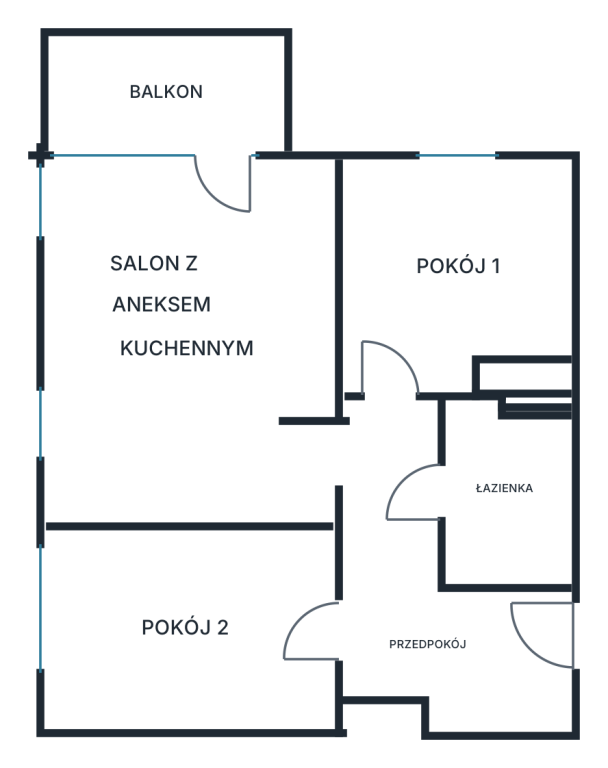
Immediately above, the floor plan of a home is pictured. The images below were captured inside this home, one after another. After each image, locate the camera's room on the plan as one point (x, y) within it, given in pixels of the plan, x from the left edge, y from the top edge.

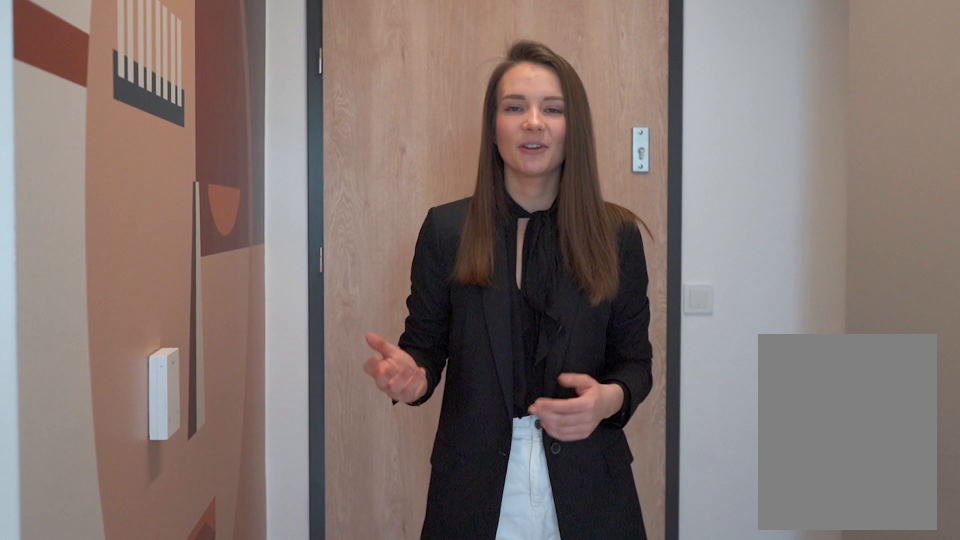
(430, 595)
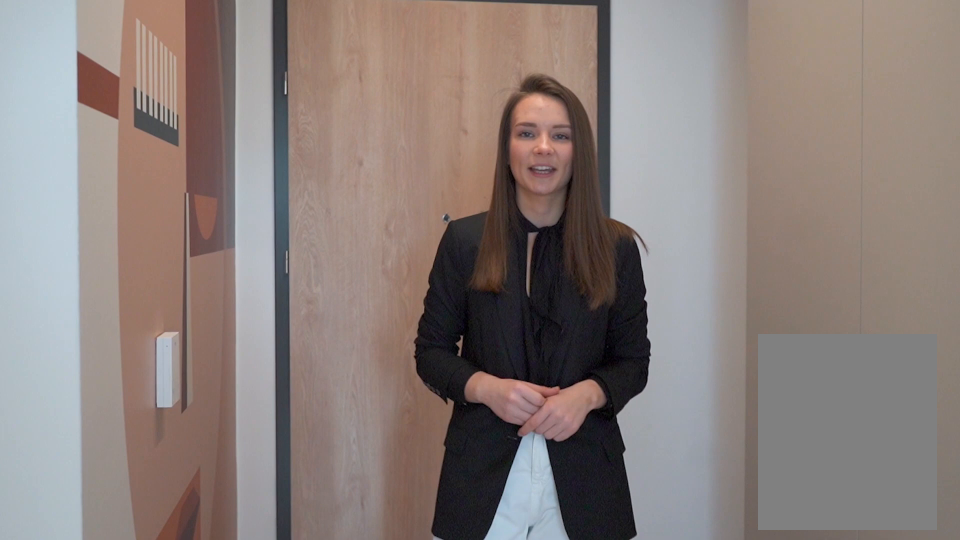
(430, 595)
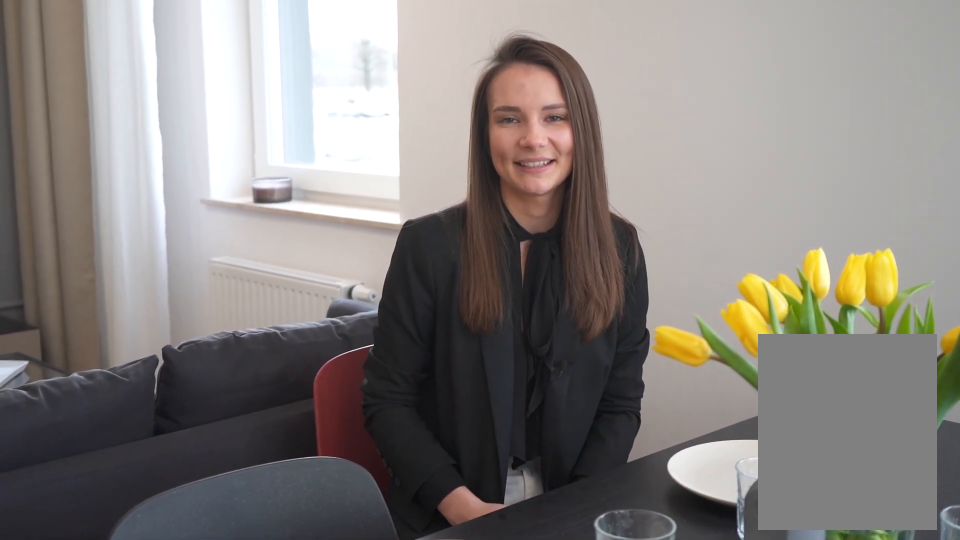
(188, 342)
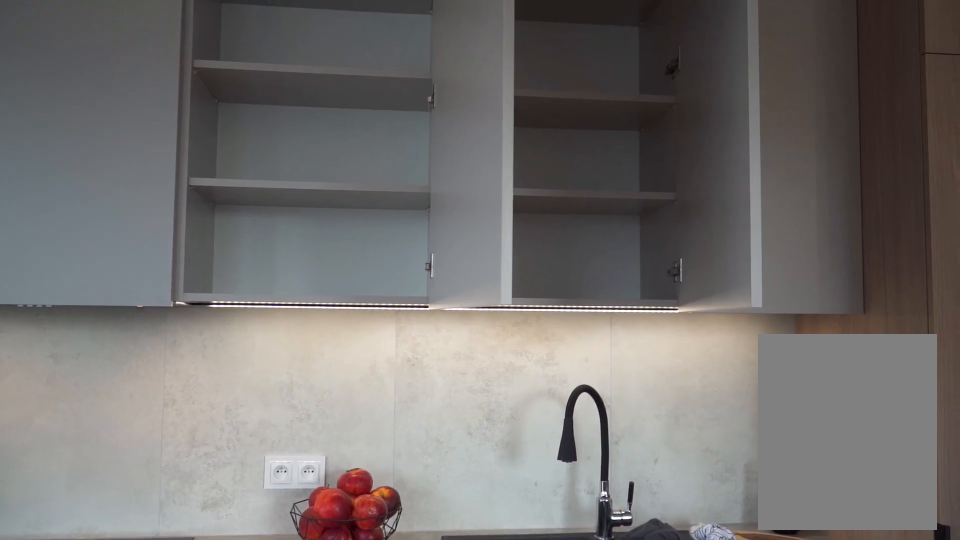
(193, 342)
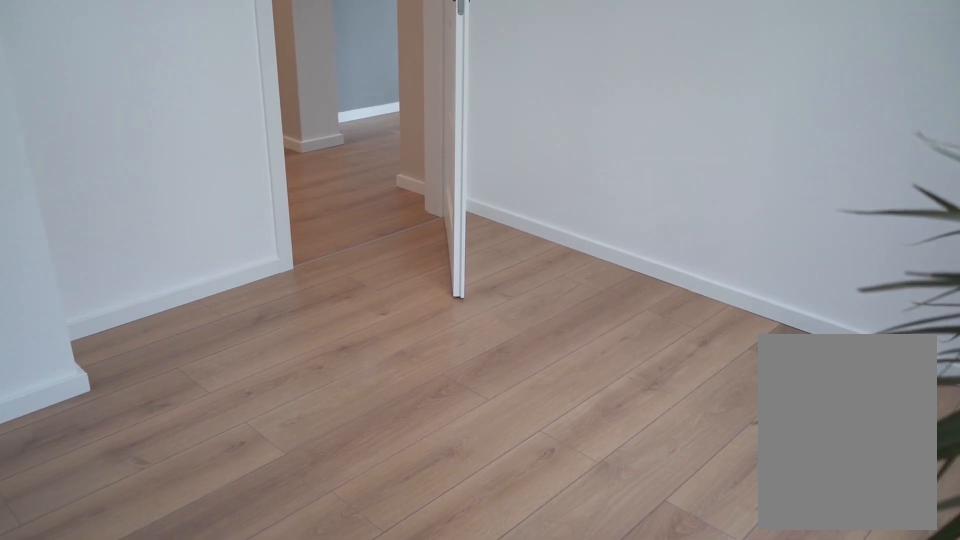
(459, 274)
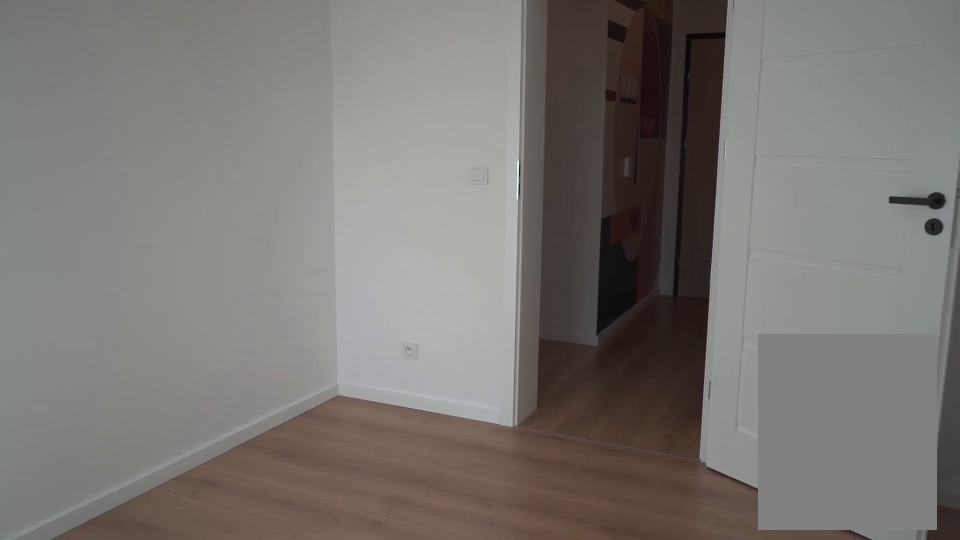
(184, 626)
